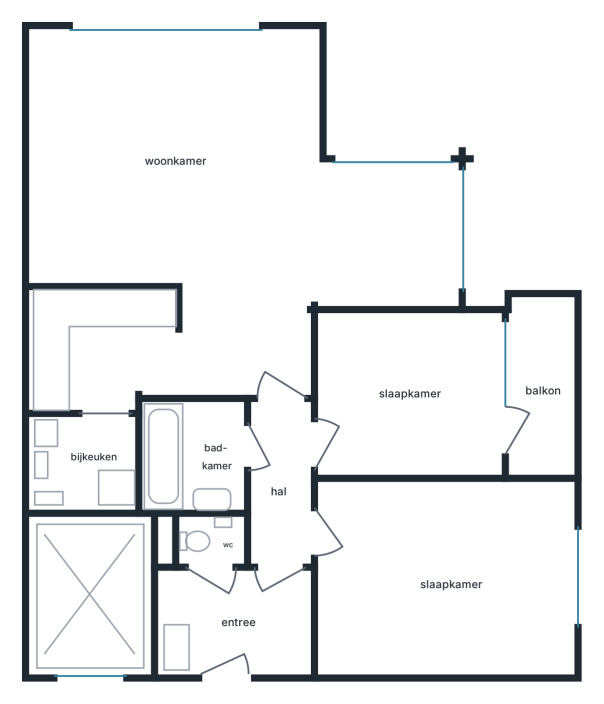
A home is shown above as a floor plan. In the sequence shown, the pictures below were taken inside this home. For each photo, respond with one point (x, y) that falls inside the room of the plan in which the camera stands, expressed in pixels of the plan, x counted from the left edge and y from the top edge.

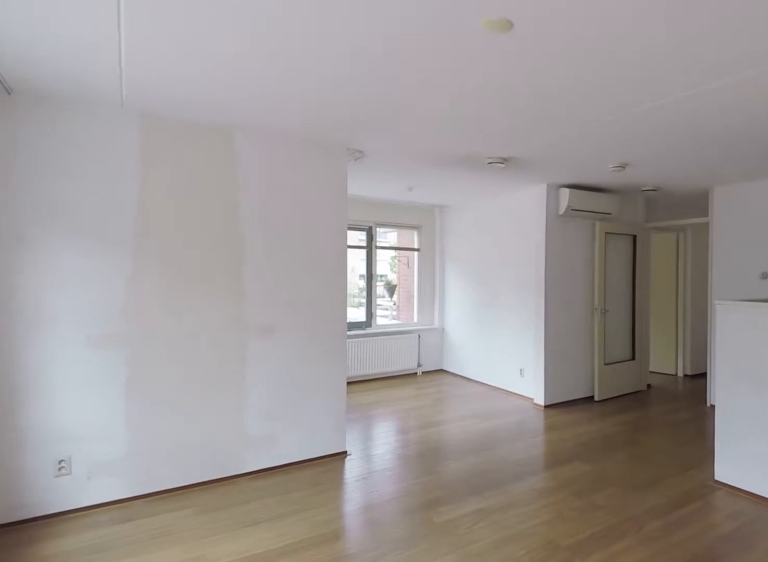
(223, 183)
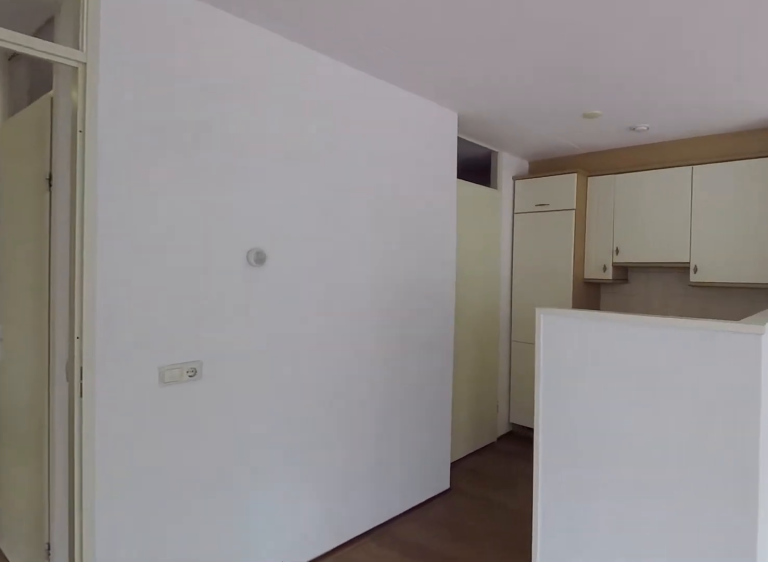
(225, 187)
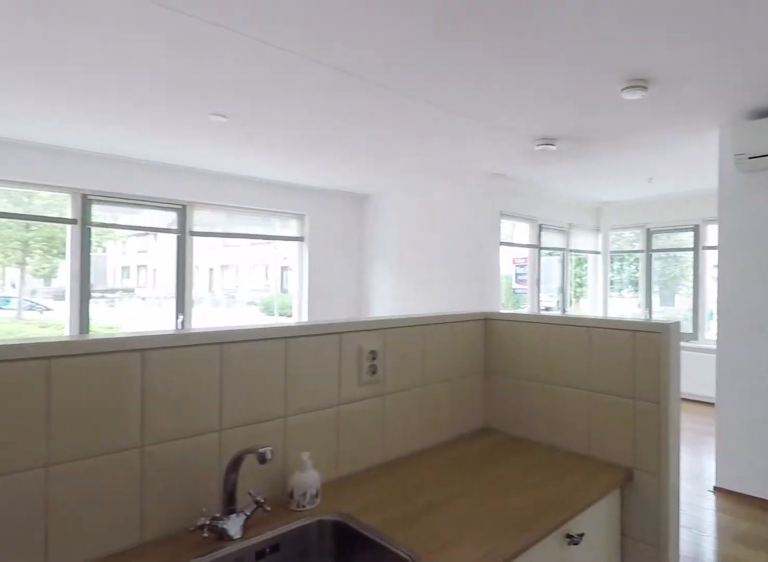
(82, 332)
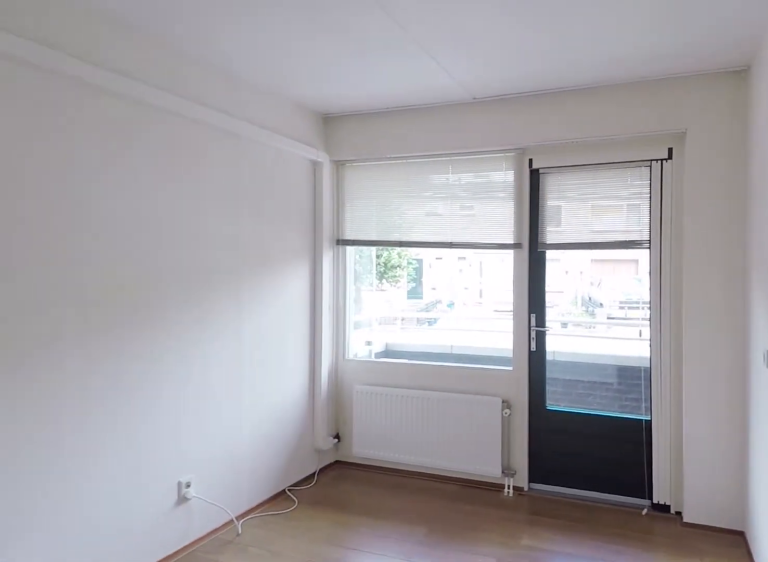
(408, 395)
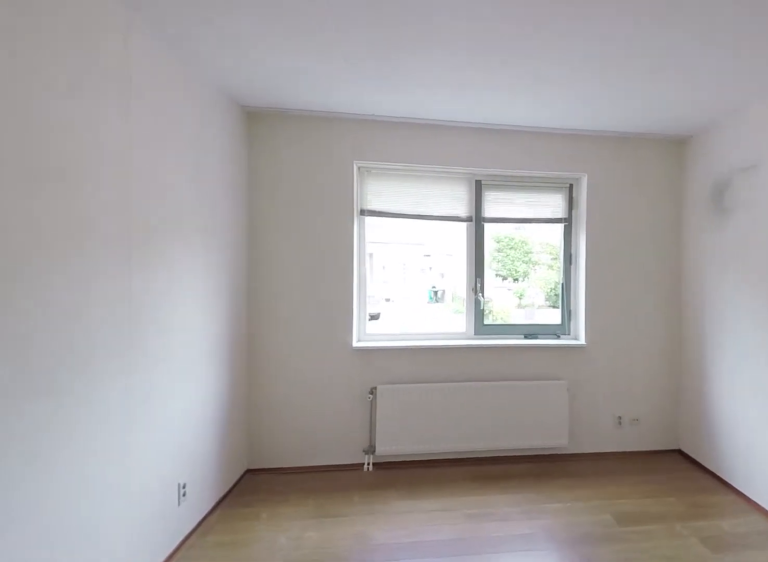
(445, 577)
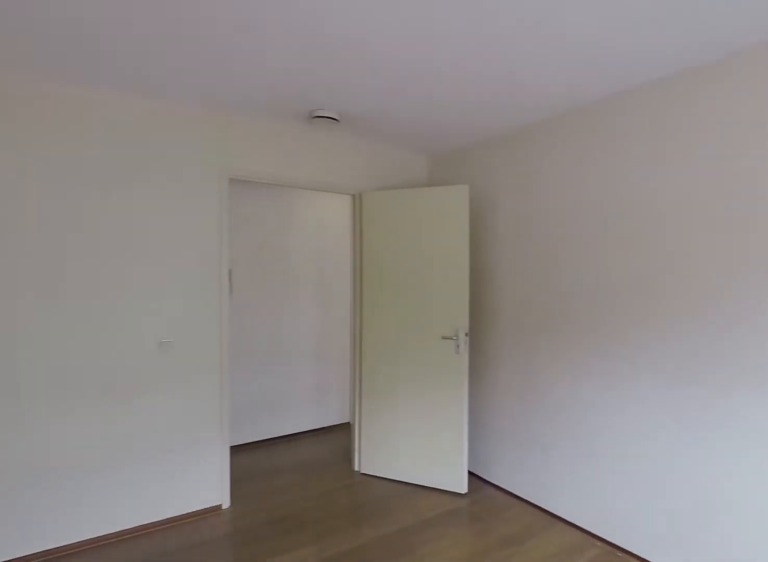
(445, 577)
